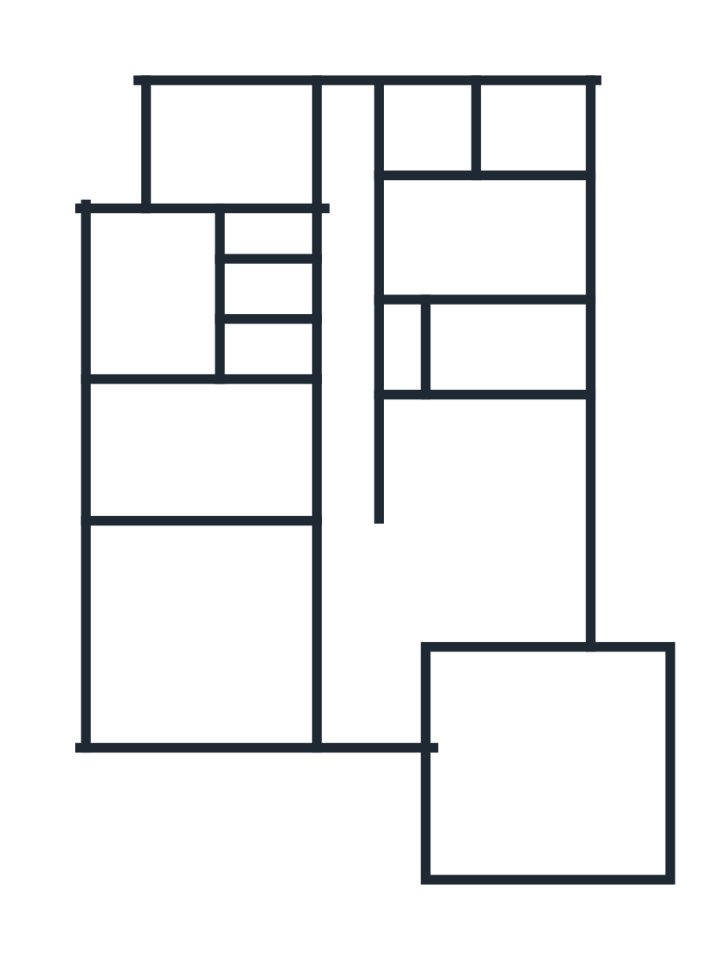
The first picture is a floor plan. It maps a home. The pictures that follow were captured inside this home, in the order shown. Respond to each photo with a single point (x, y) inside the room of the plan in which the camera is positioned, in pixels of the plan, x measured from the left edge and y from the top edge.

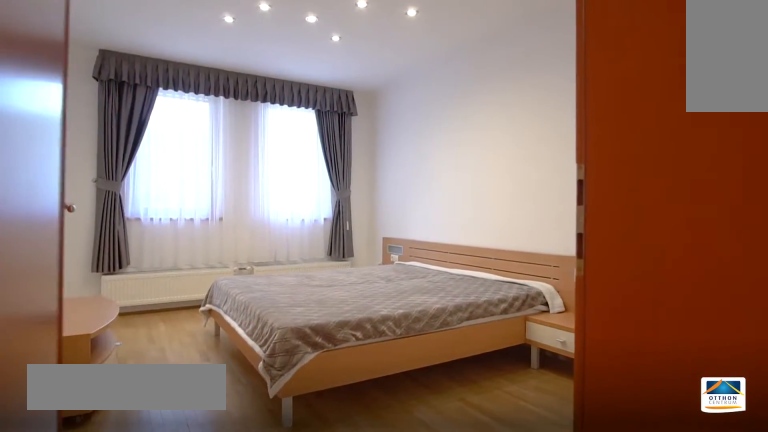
(235, 146)
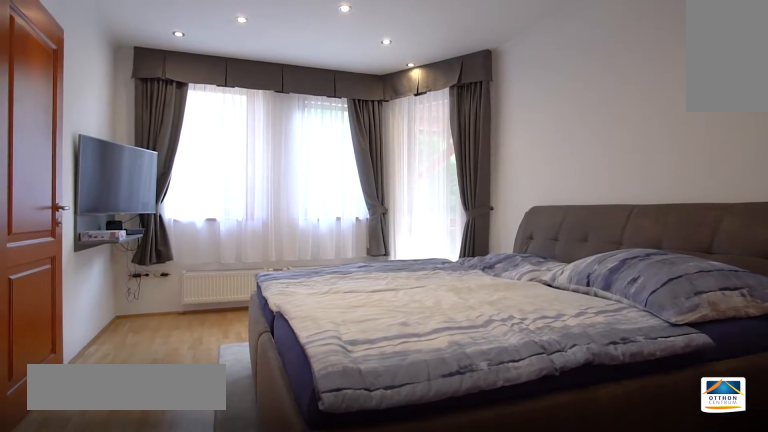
(511, 248)
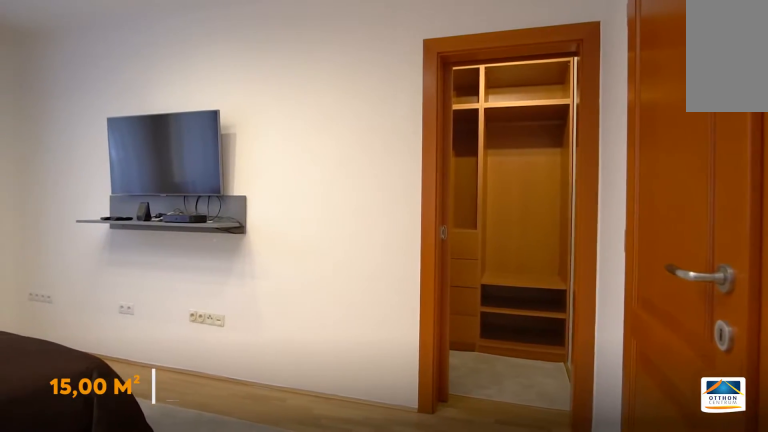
(203, 453)
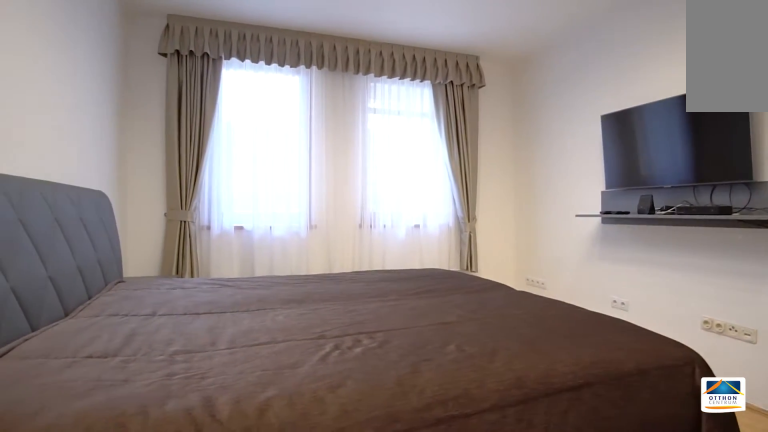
(203, 453)
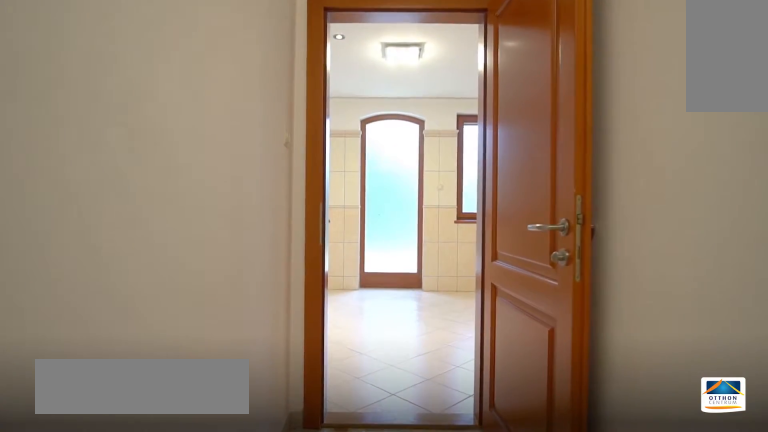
(273, 295)
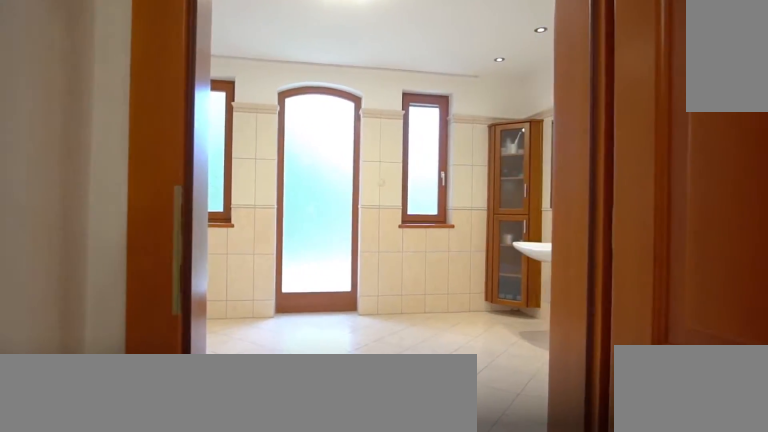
(274, 294)
